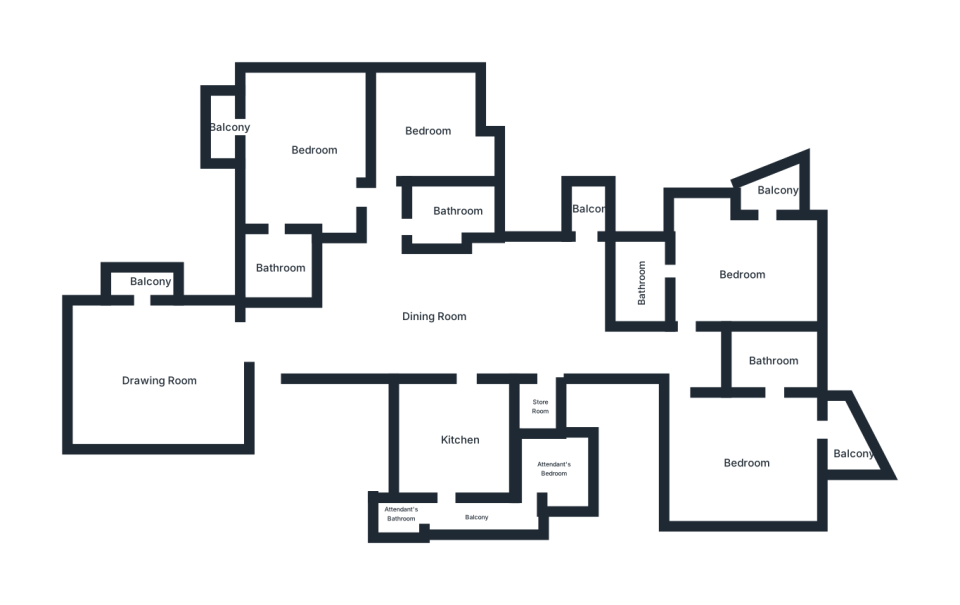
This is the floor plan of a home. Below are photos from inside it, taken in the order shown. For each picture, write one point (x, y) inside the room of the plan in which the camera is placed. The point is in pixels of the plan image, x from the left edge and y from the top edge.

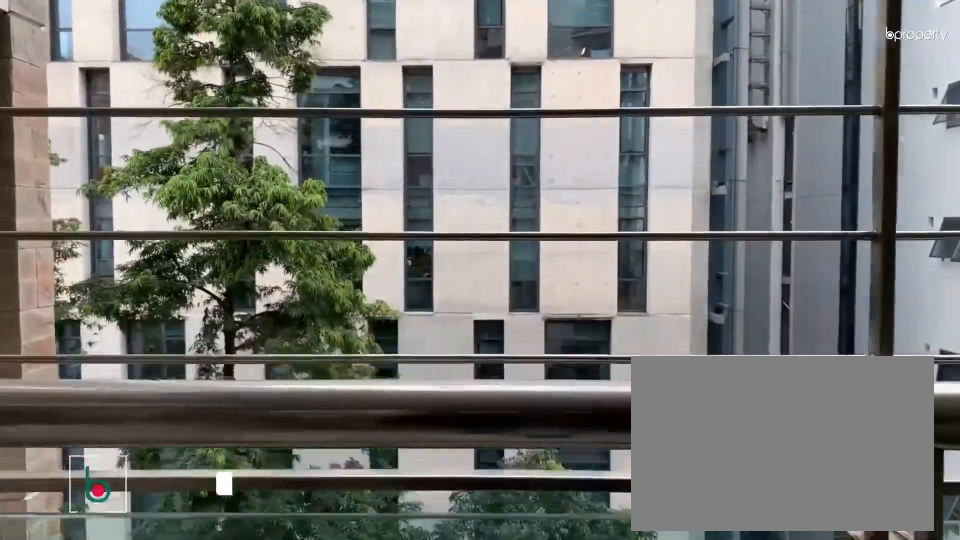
(589, 210)
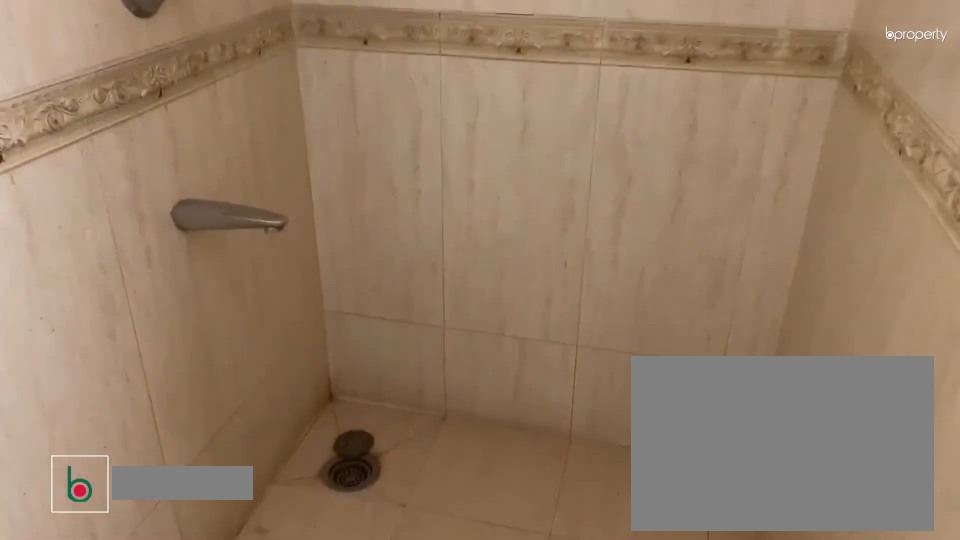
(448, 216)
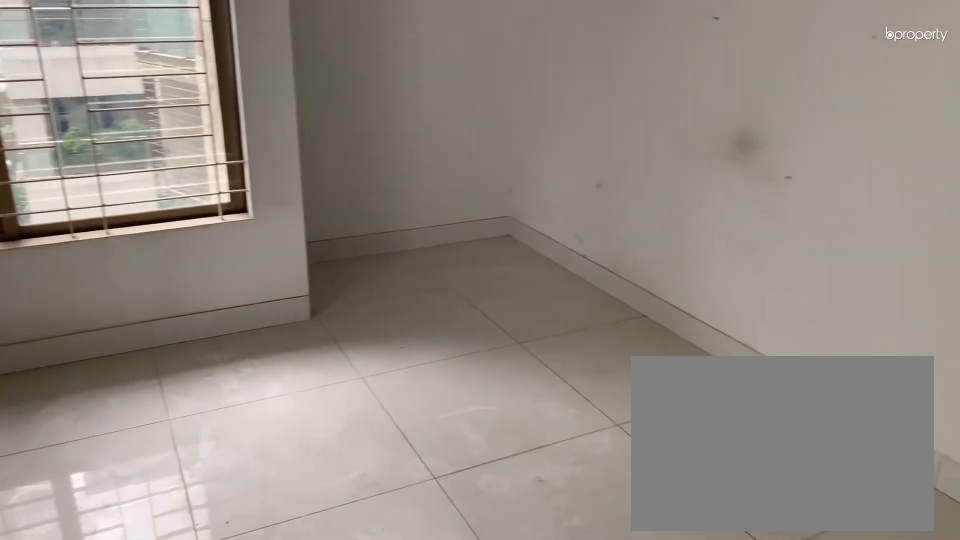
(429, 131)
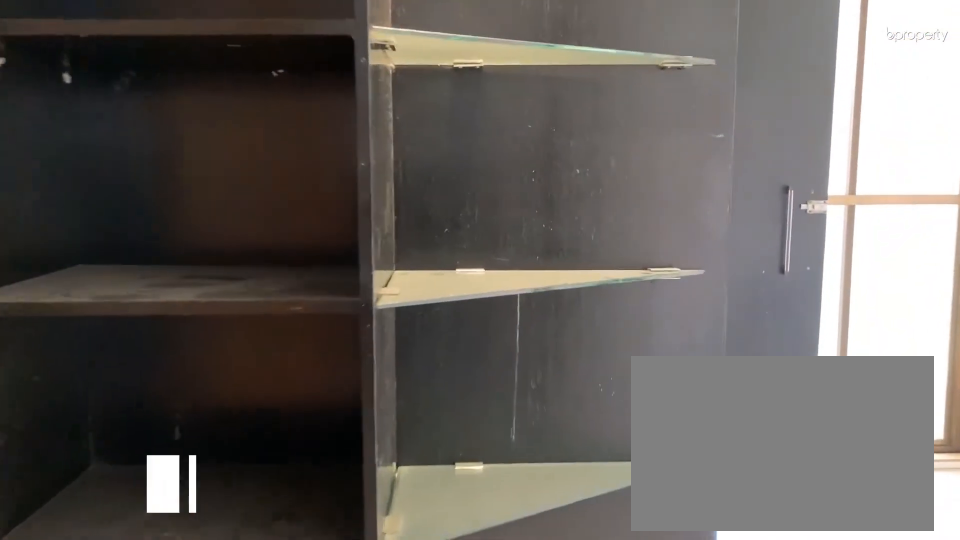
(316, 152)
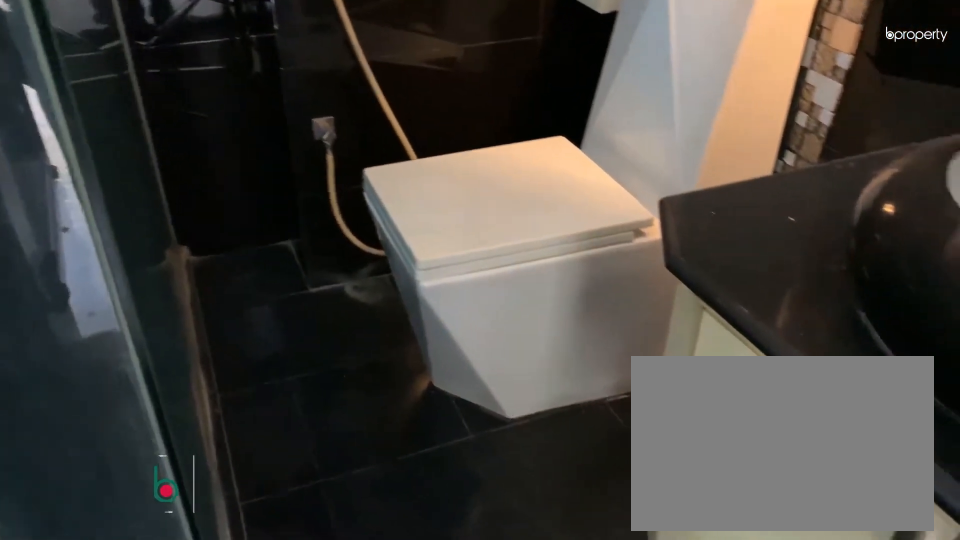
(279, 266)
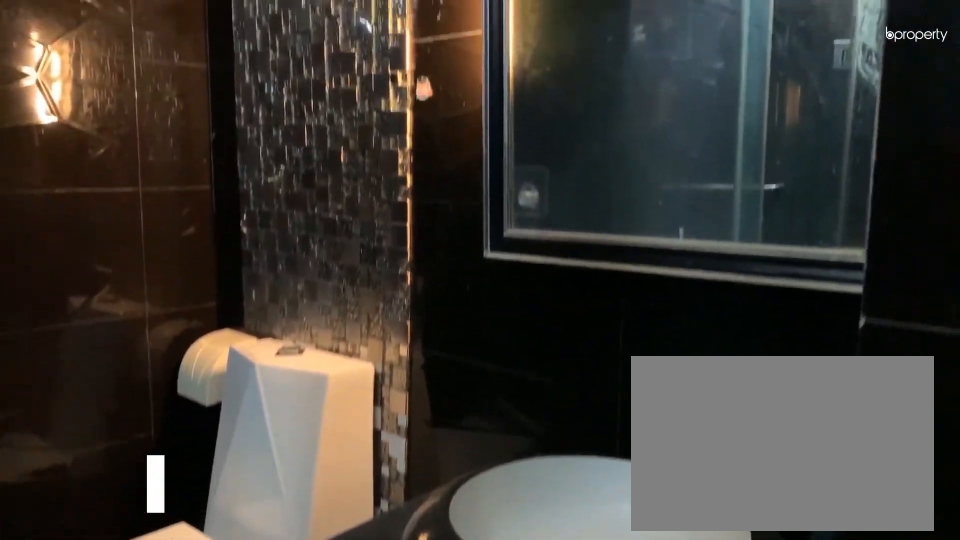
(279, 266)
